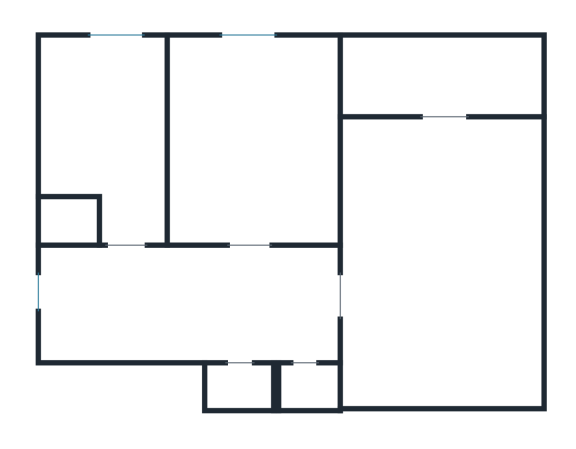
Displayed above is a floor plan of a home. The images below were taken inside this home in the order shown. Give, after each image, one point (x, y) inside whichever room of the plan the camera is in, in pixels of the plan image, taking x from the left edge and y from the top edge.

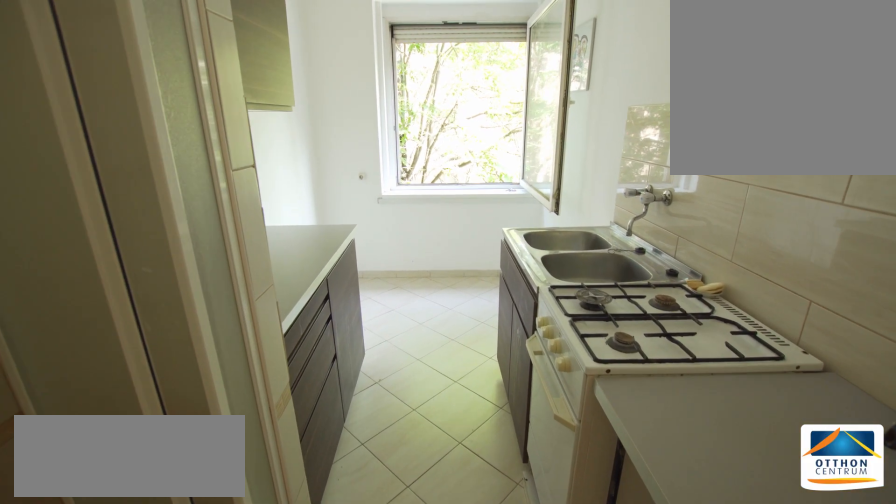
(95, 133)
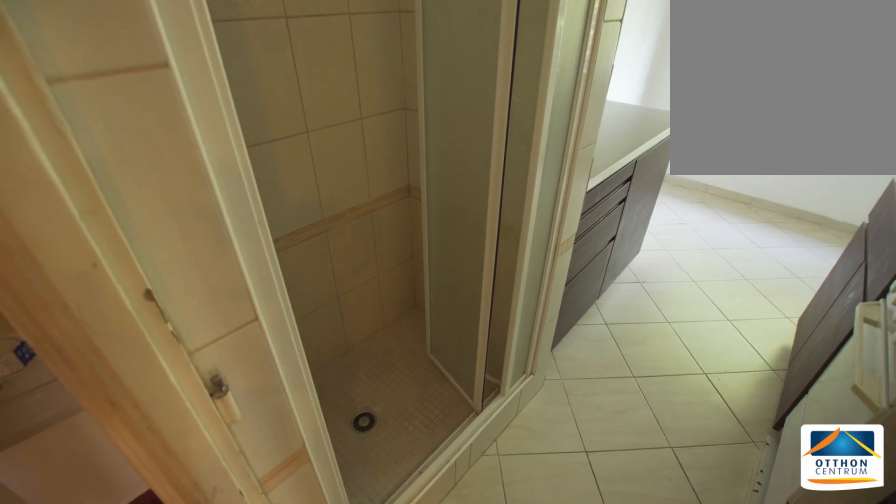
(95, 133)
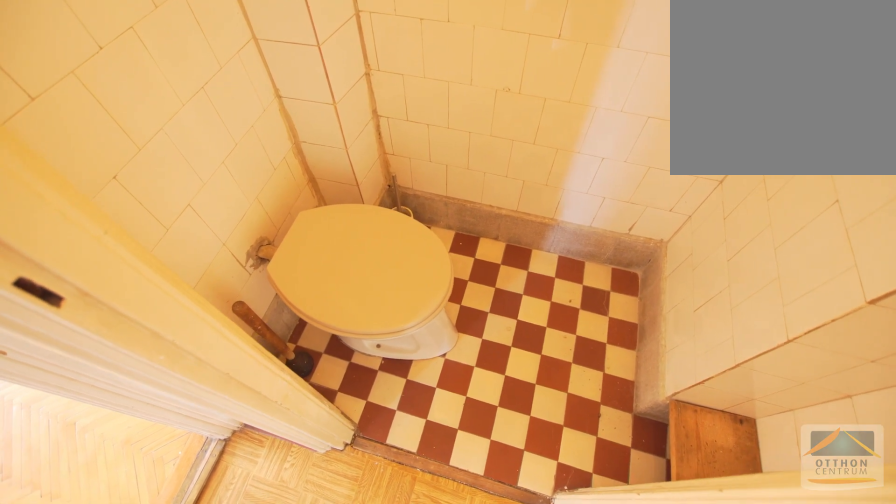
(308, 386)
